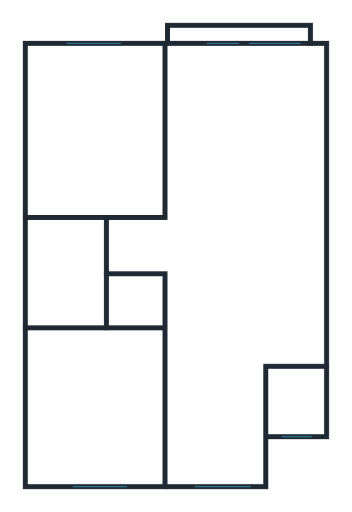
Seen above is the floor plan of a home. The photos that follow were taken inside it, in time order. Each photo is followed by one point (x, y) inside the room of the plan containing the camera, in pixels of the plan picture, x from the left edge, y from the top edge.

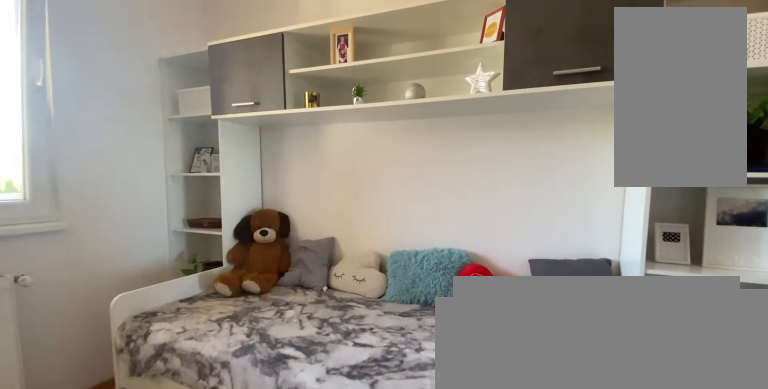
(106, 410)
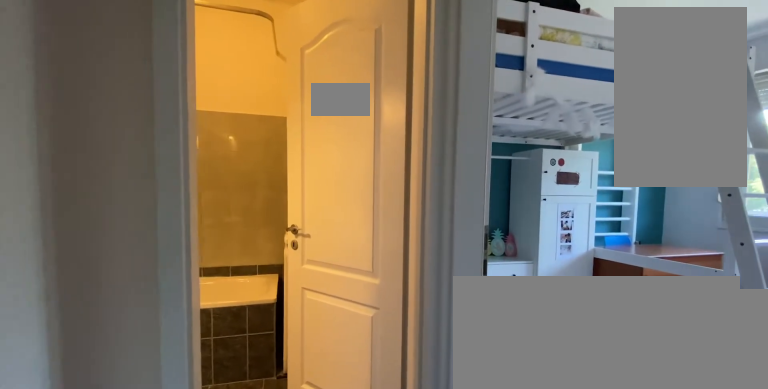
(141, 246)
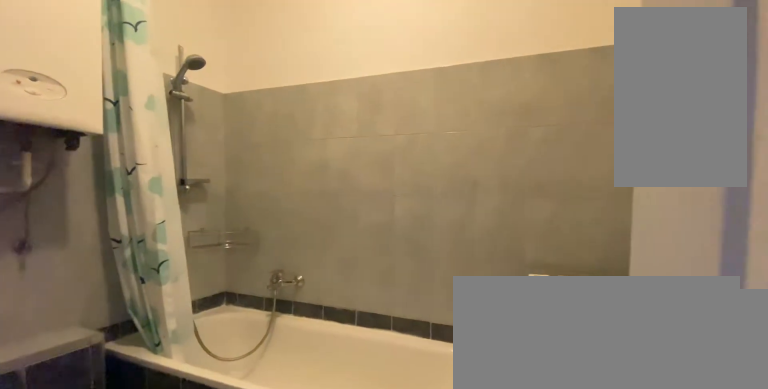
(70, 270)
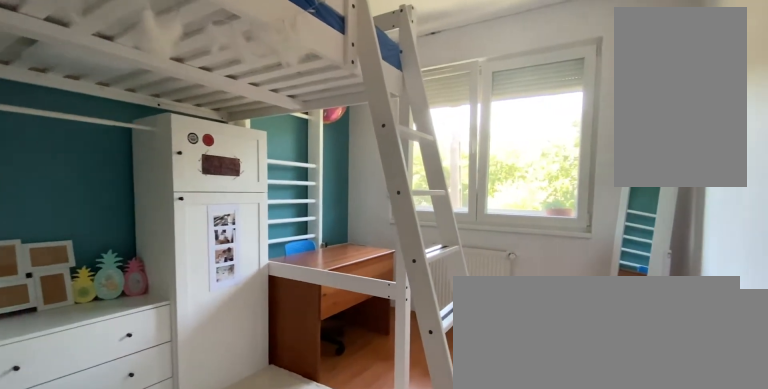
(106, 143)
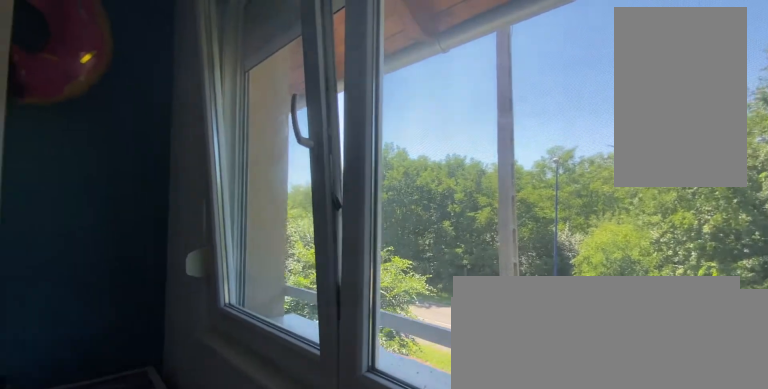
(106, 143)
